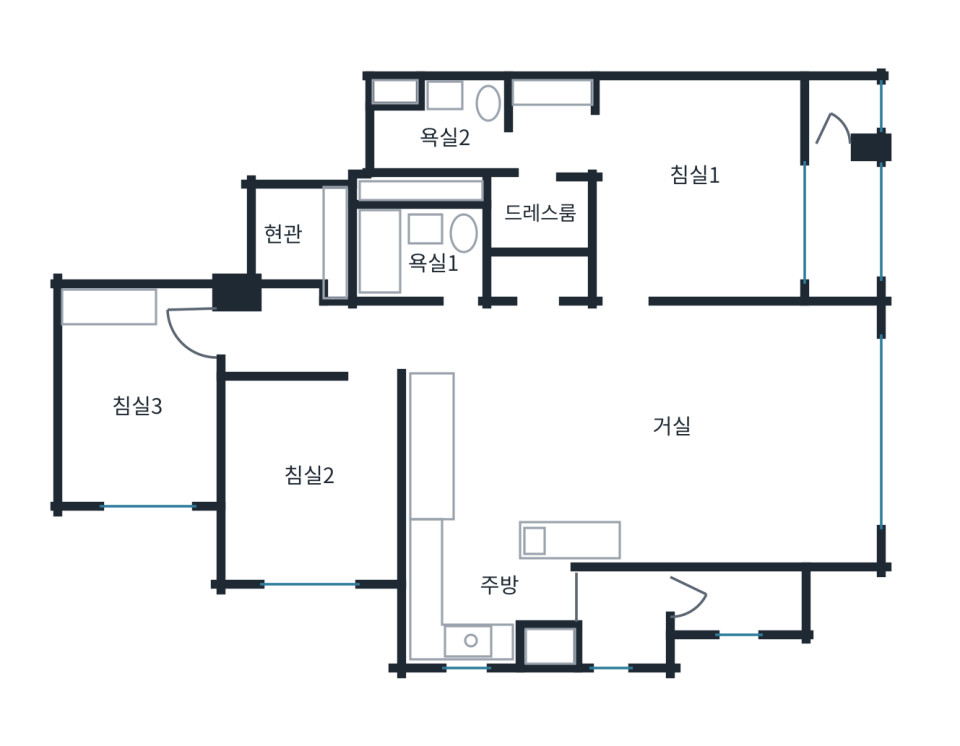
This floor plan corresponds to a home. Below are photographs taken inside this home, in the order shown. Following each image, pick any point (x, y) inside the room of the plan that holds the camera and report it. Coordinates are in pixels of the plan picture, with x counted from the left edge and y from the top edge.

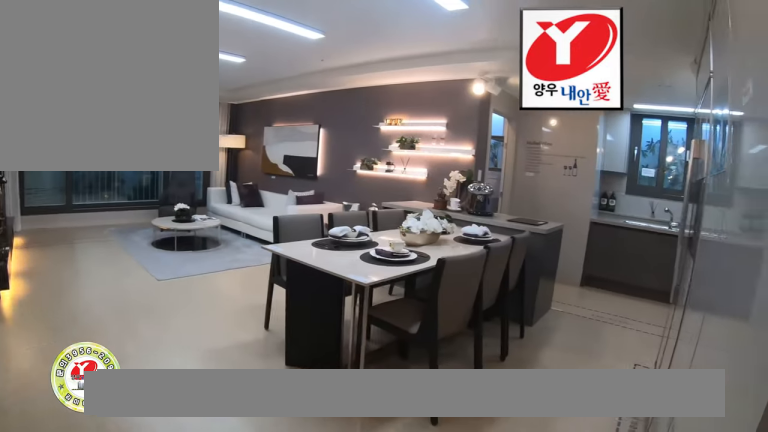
(687, 452)
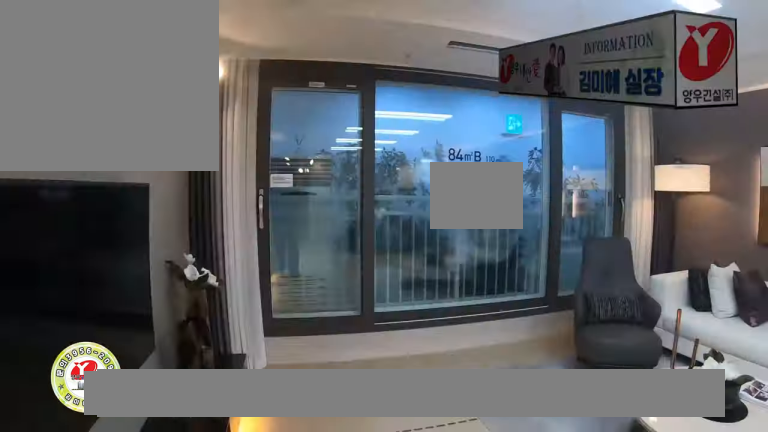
(687, 460)
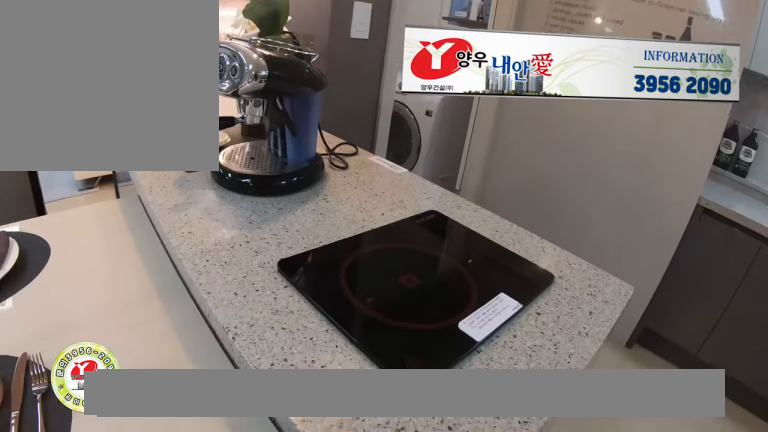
(506, 595)
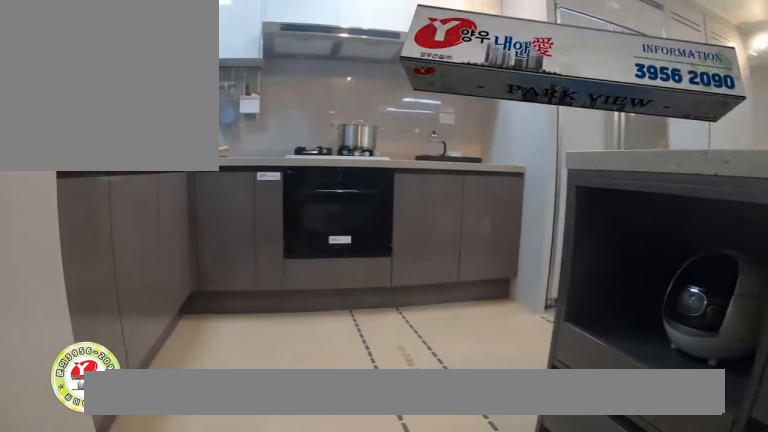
(513, 522)
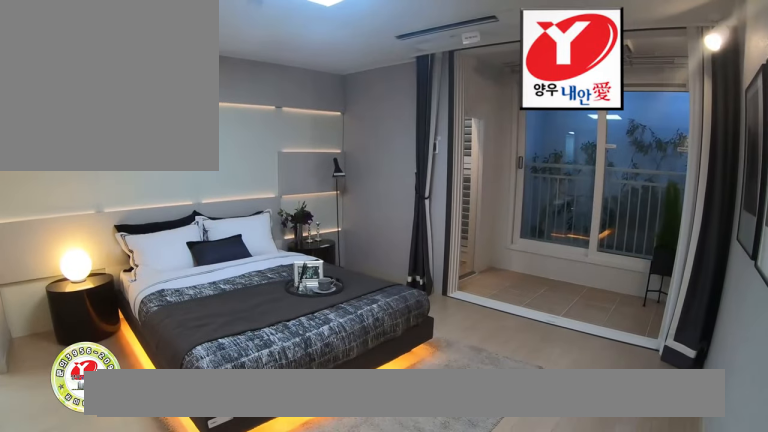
(687, 221)
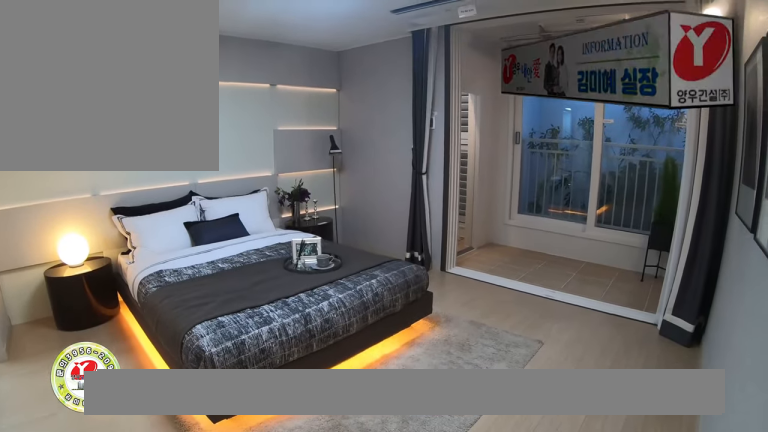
(687, 221)
